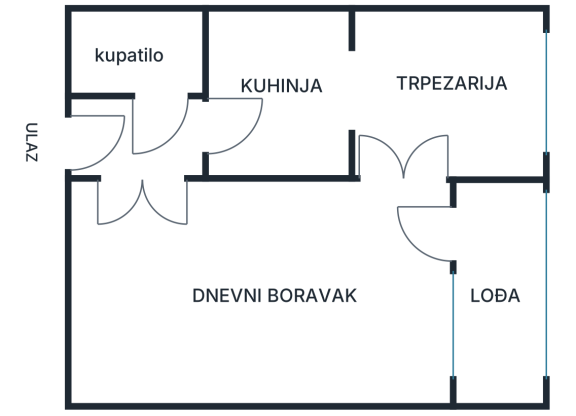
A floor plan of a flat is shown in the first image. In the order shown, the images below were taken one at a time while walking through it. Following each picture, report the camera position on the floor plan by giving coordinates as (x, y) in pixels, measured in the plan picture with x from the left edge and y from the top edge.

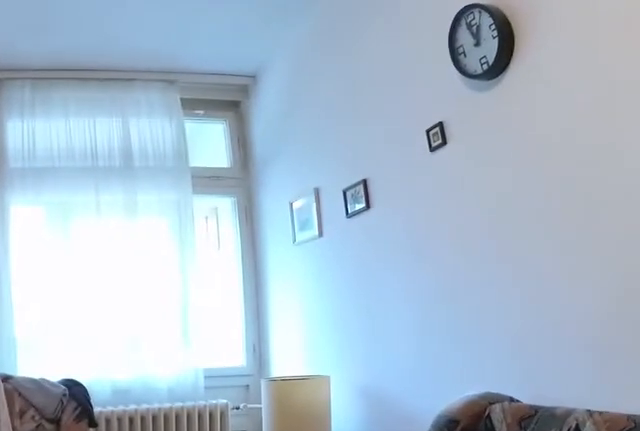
(200, 271)
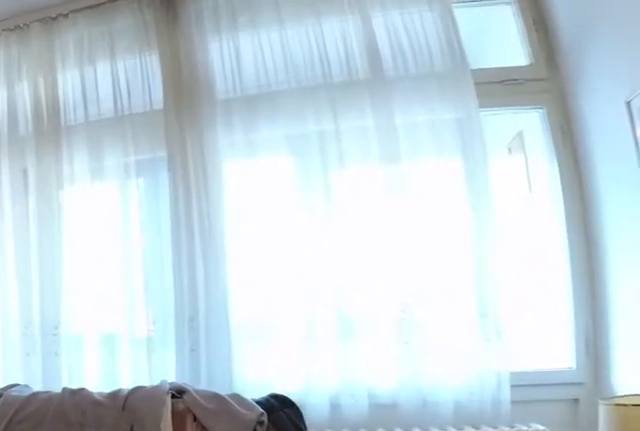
(302, 276)
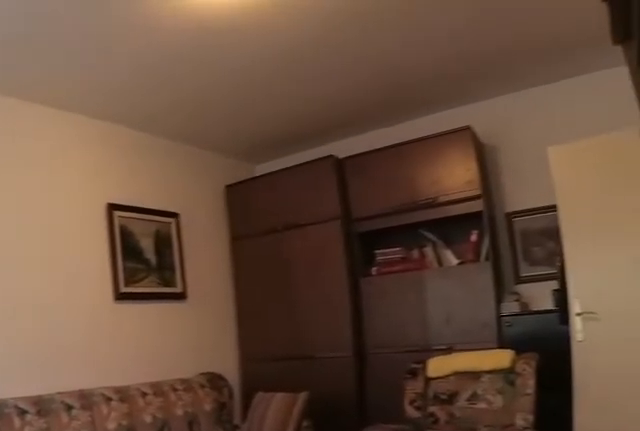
(443, 209)
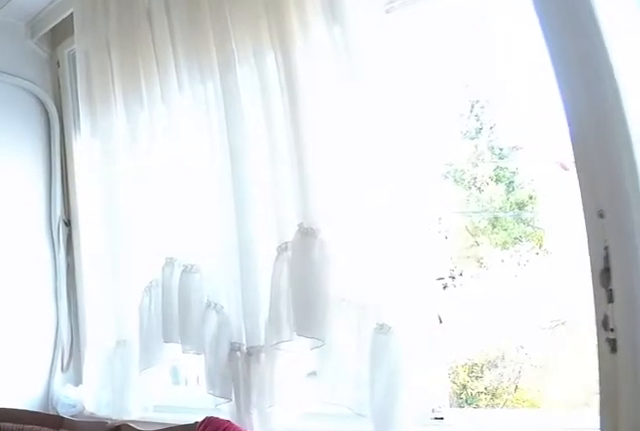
(399, 143)
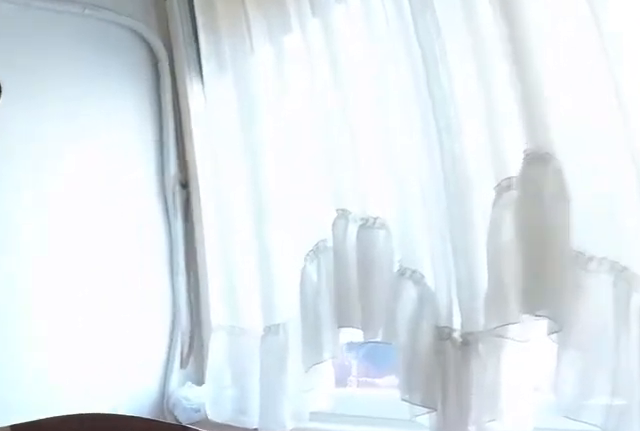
(431, 134)
